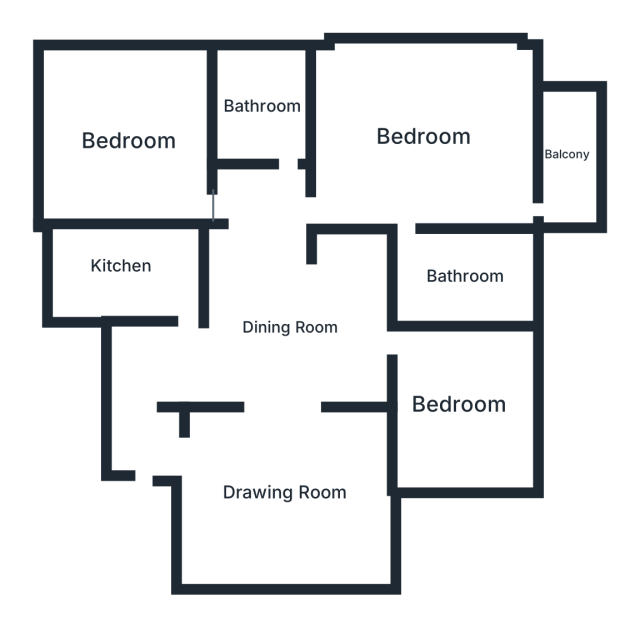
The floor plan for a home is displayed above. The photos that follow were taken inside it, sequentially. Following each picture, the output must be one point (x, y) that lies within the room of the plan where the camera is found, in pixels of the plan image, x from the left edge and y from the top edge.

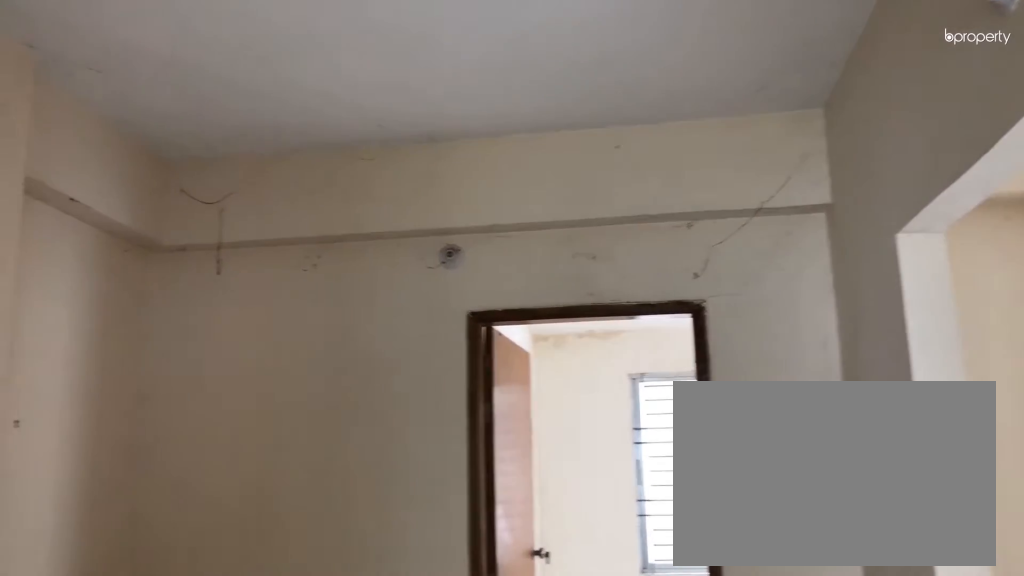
(290, 328)
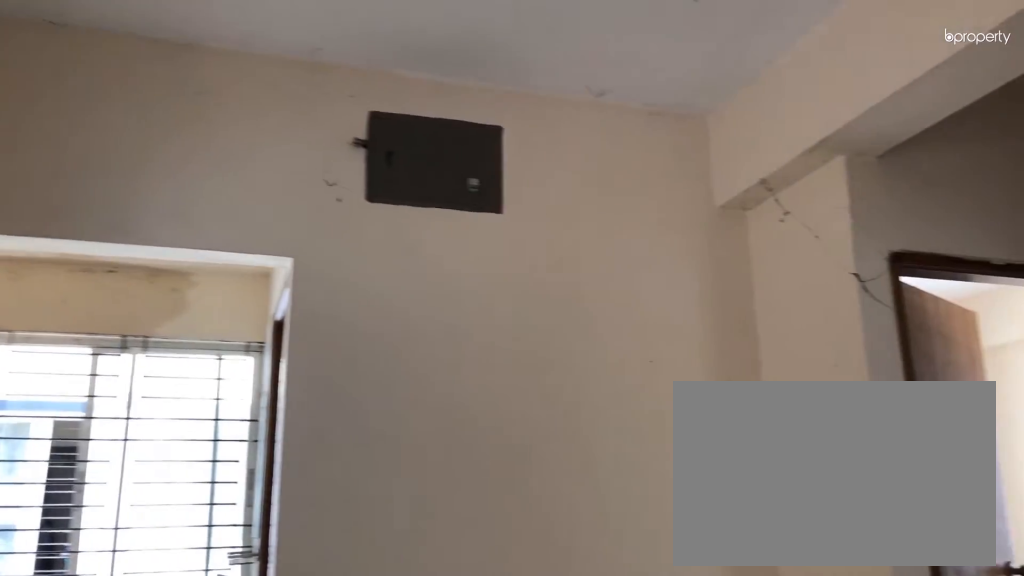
(290, 328)
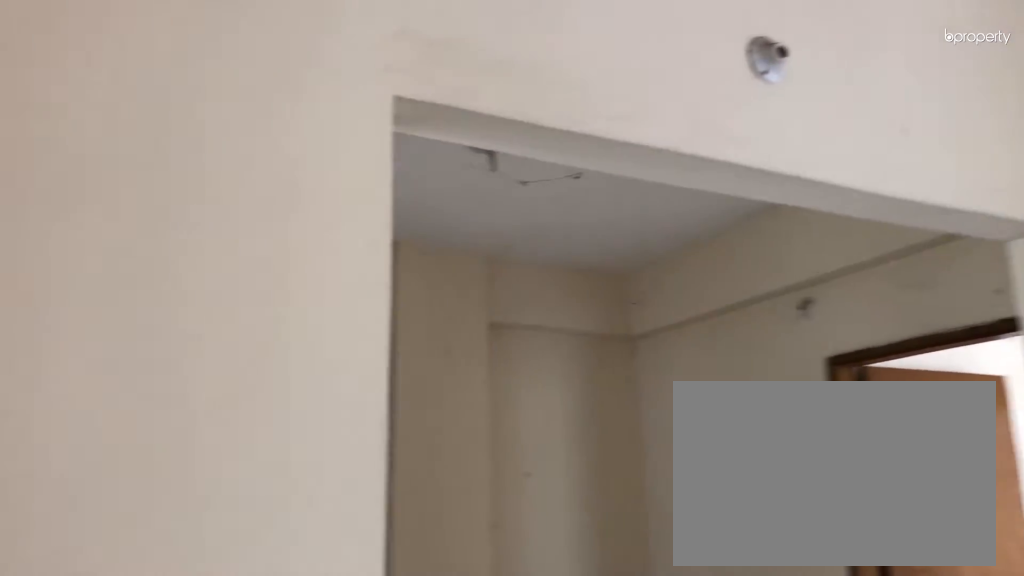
(295, 503)
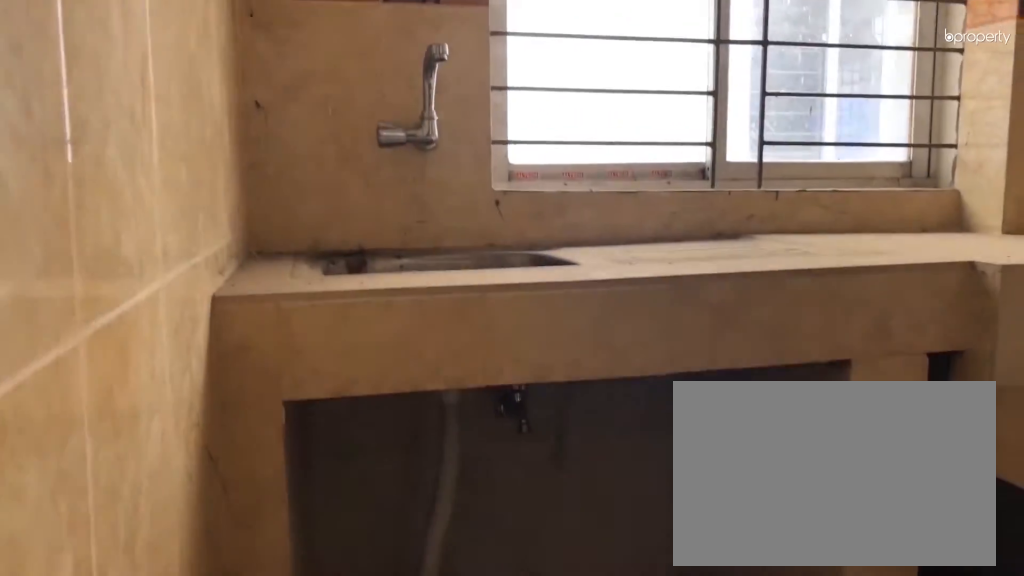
(121, 266)
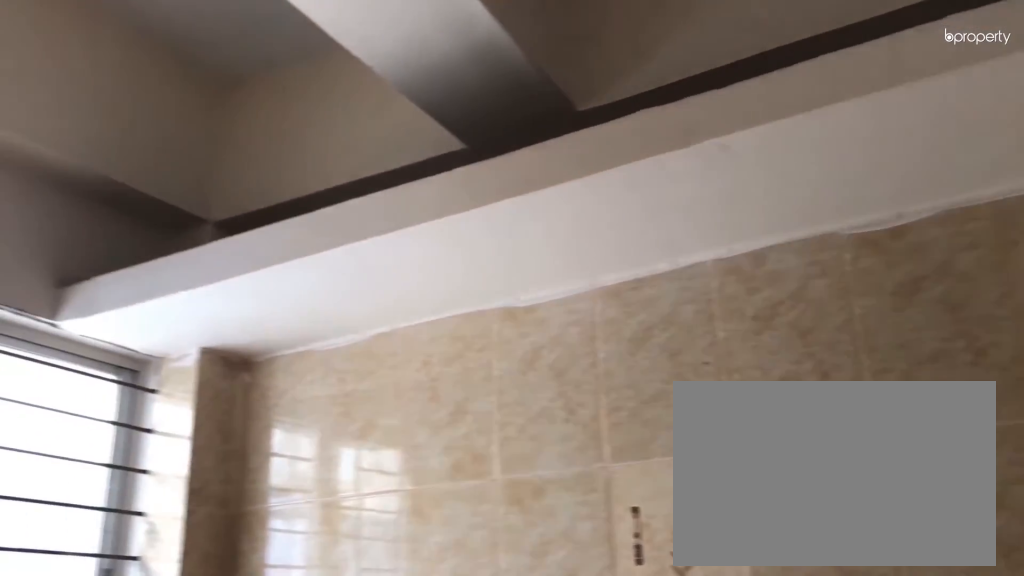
(121, 267)
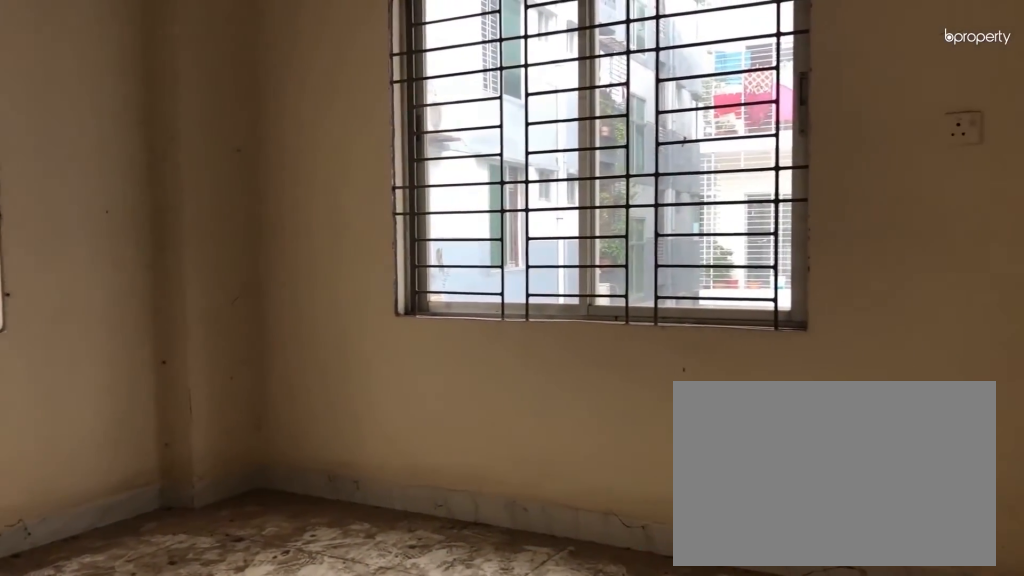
(125, 142)
